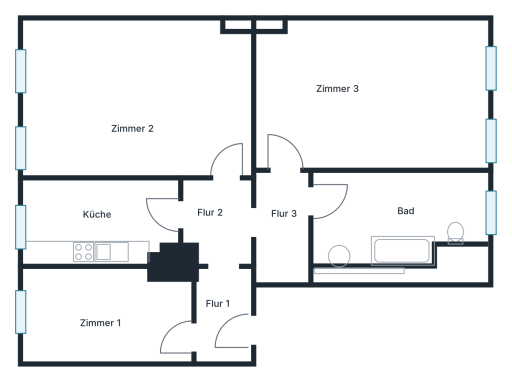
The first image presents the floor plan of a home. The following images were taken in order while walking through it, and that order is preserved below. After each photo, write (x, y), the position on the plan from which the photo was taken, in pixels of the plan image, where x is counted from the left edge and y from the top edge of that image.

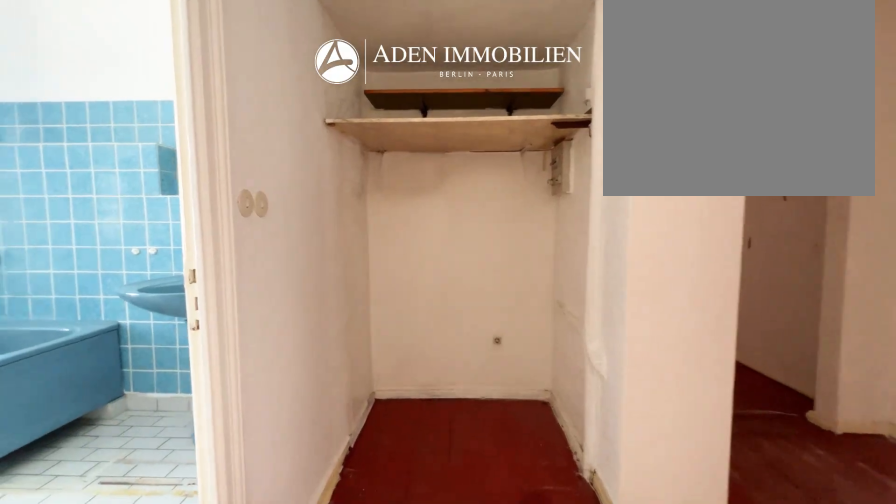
(285, 242)
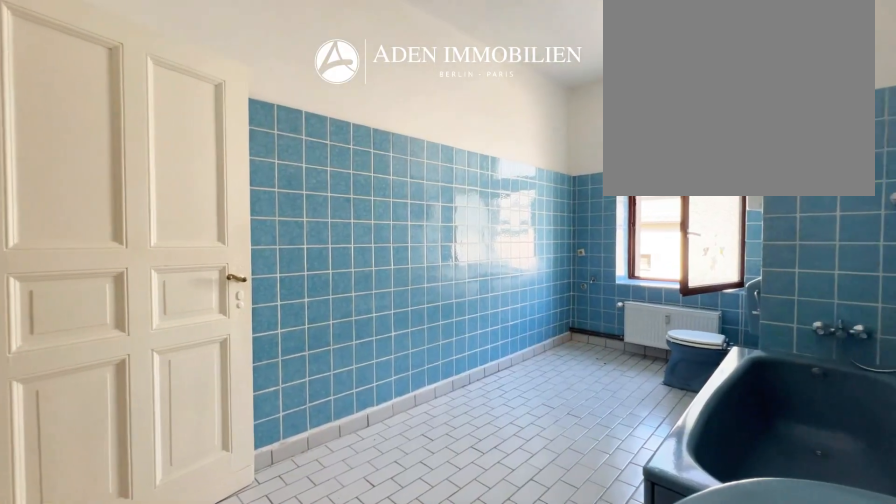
(382, 228)
